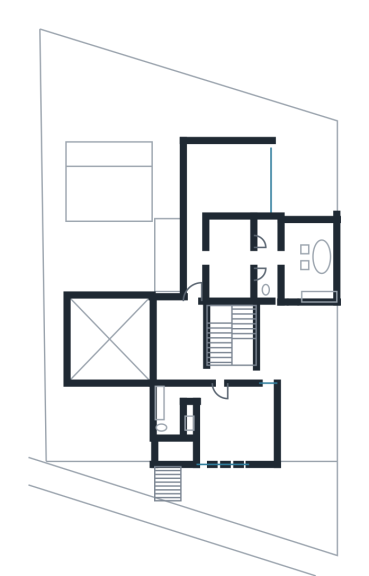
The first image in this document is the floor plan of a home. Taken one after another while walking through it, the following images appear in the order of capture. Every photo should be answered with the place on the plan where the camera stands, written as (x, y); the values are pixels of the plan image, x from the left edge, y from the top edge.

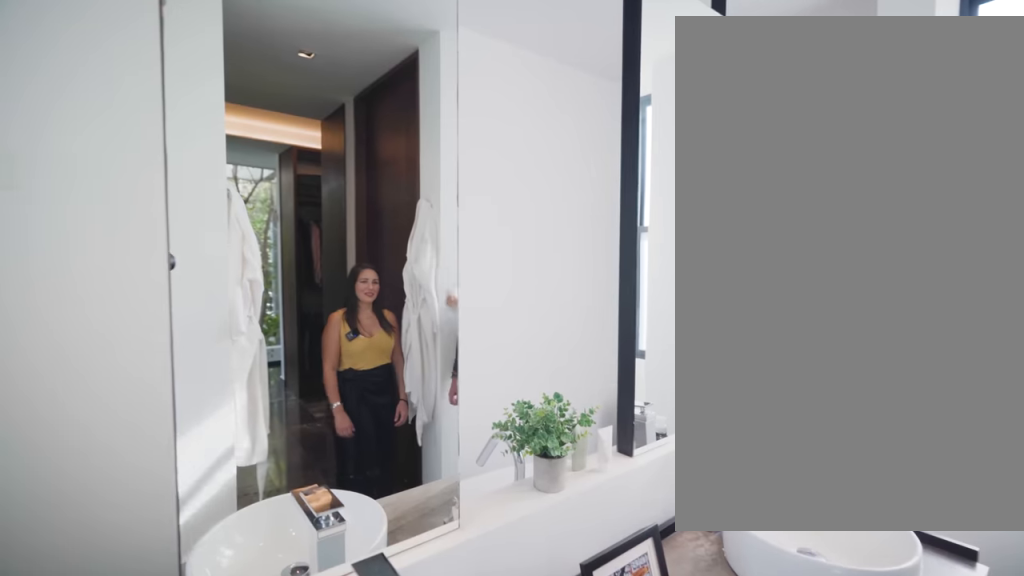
(287, 239)
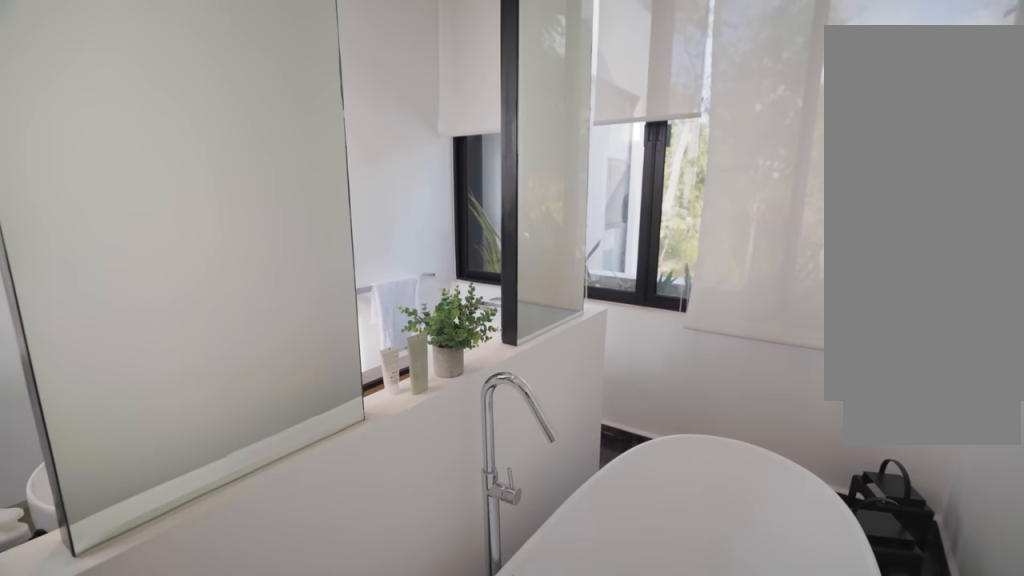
(324, 270)
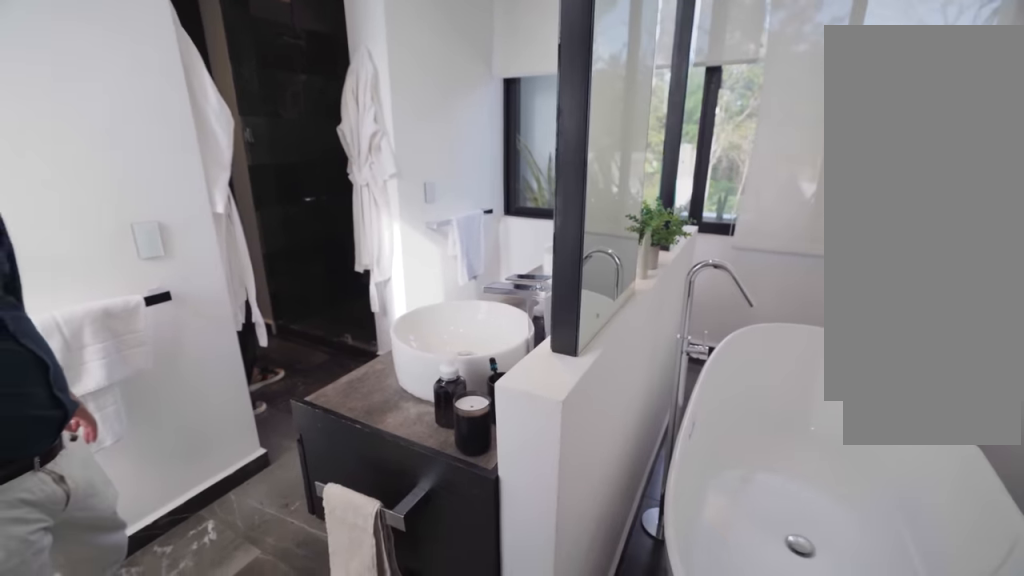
(302, 289)
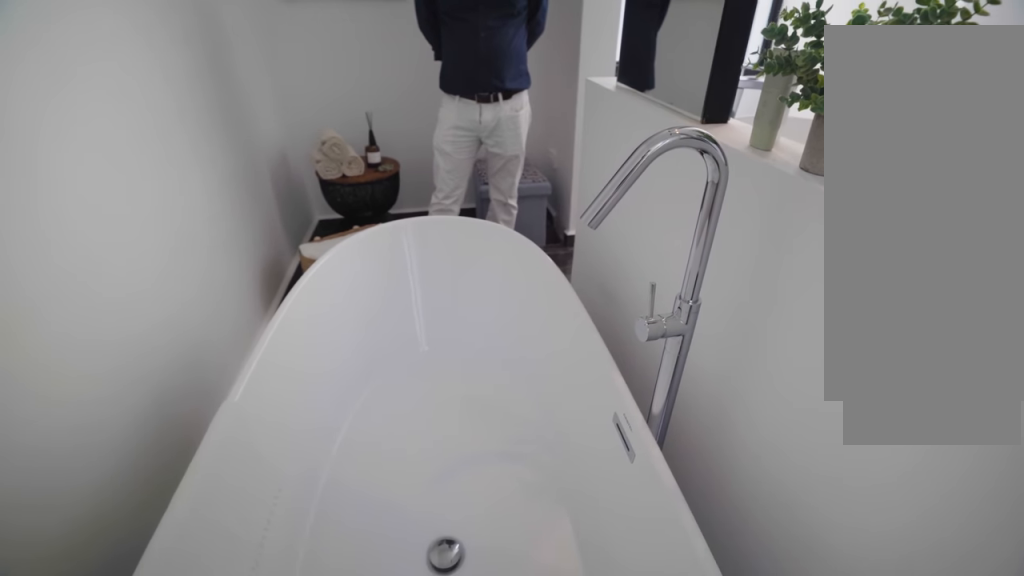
(318, 241)
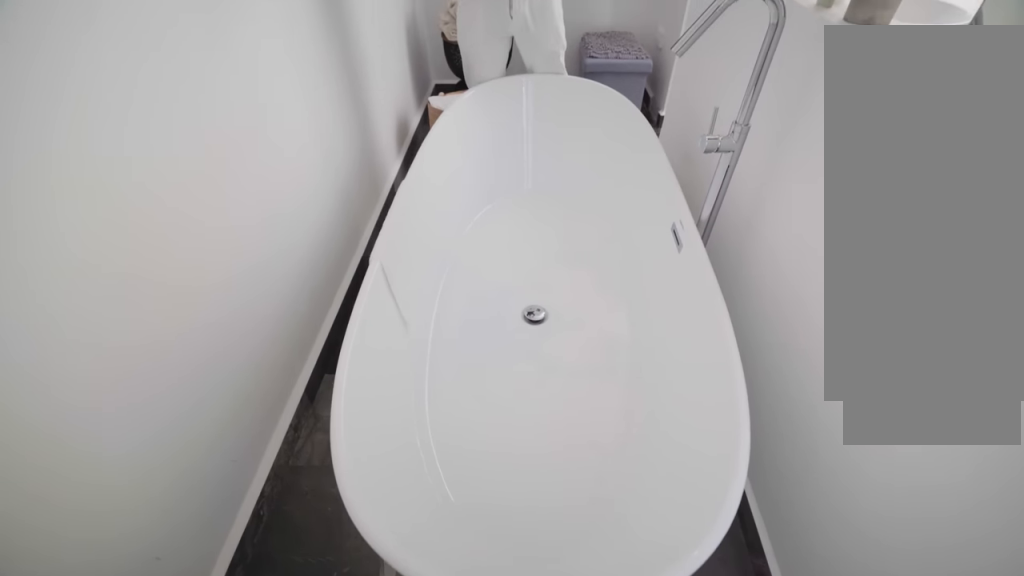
(317, 235)
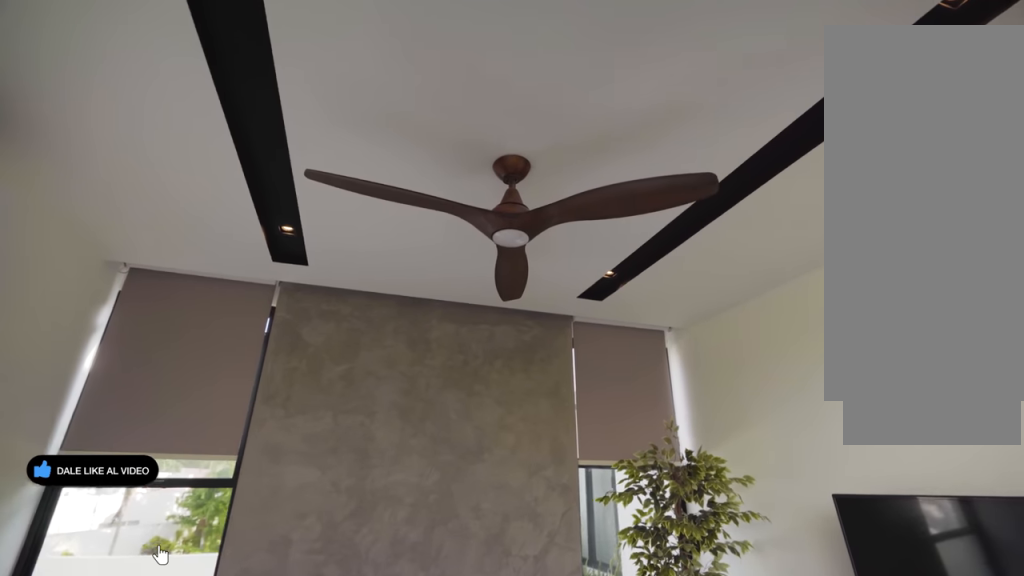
(205, 197)
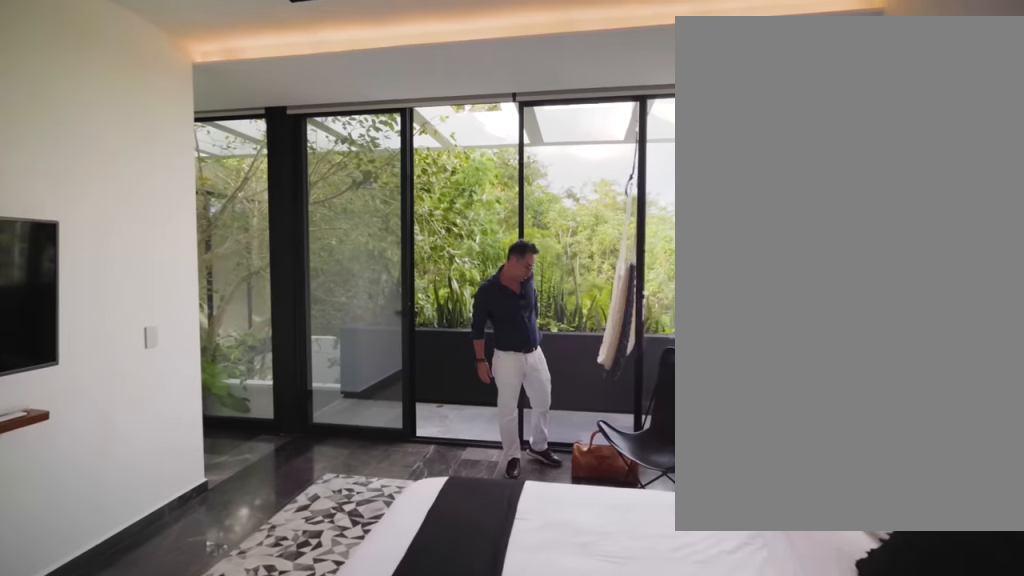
(262, 174)
